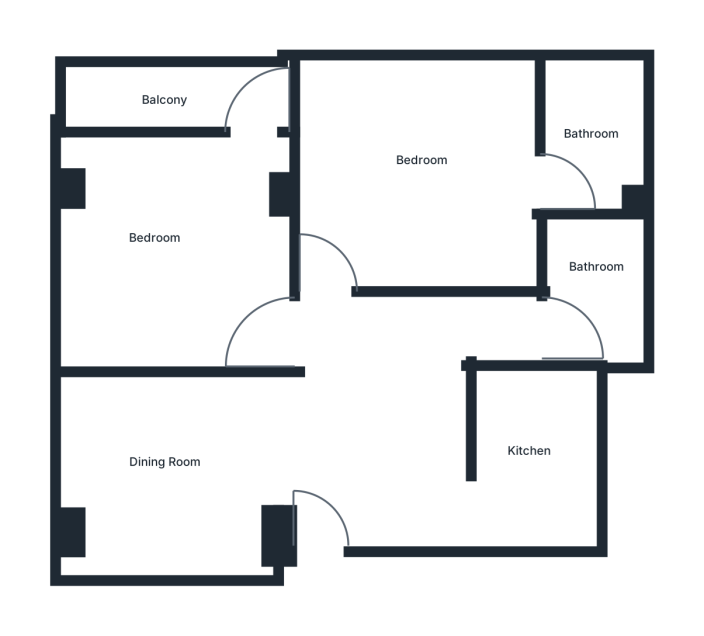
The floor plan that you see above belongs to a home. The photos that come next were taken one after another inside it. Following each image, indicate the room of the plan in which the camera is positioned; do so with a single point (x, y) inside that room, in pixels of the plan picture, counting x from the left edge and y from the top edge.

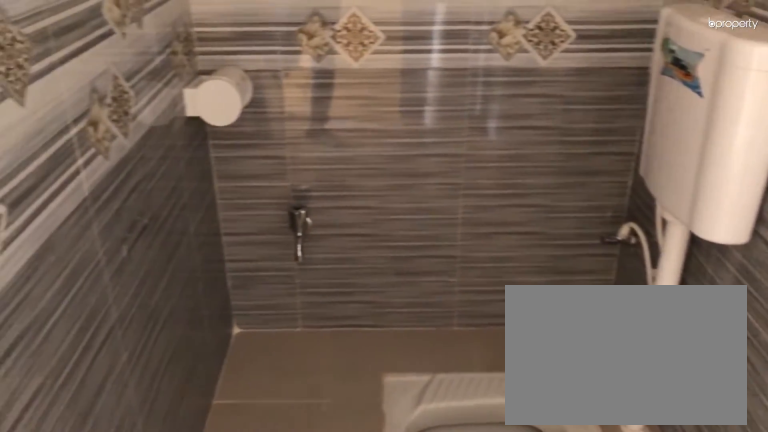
(588, 324)
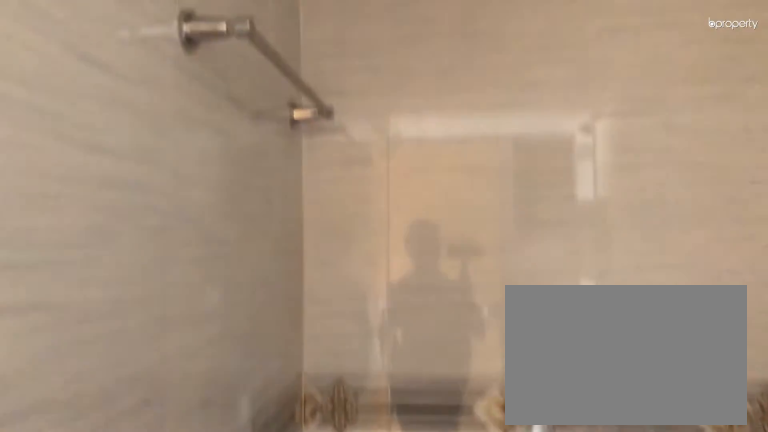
(588, 324)
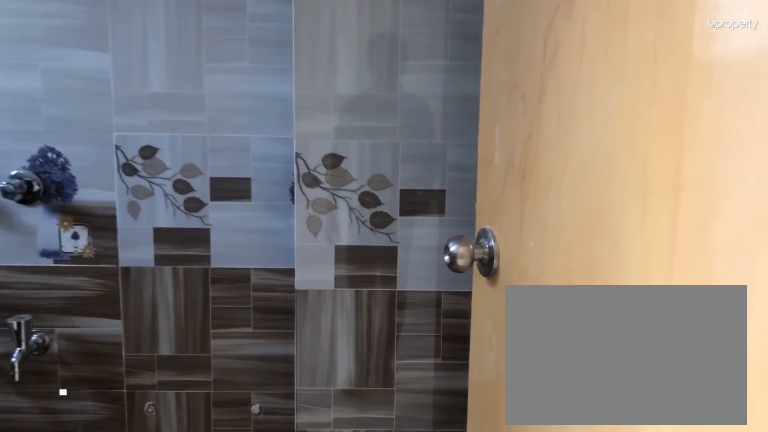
(588, 152)
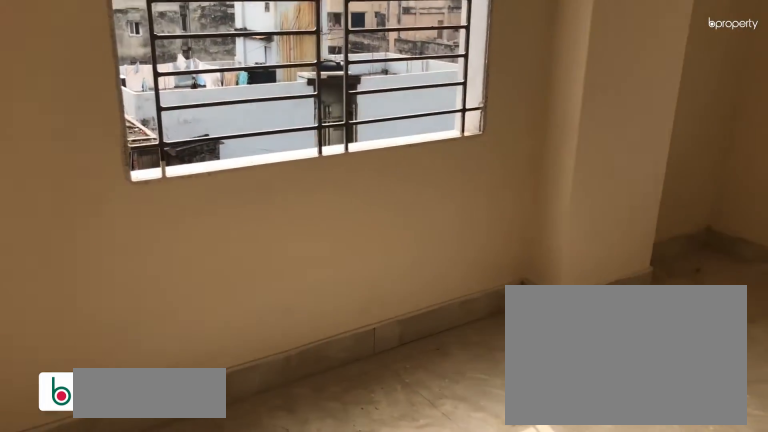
(182, 249)
